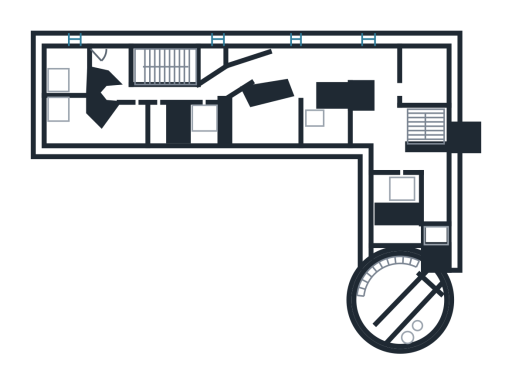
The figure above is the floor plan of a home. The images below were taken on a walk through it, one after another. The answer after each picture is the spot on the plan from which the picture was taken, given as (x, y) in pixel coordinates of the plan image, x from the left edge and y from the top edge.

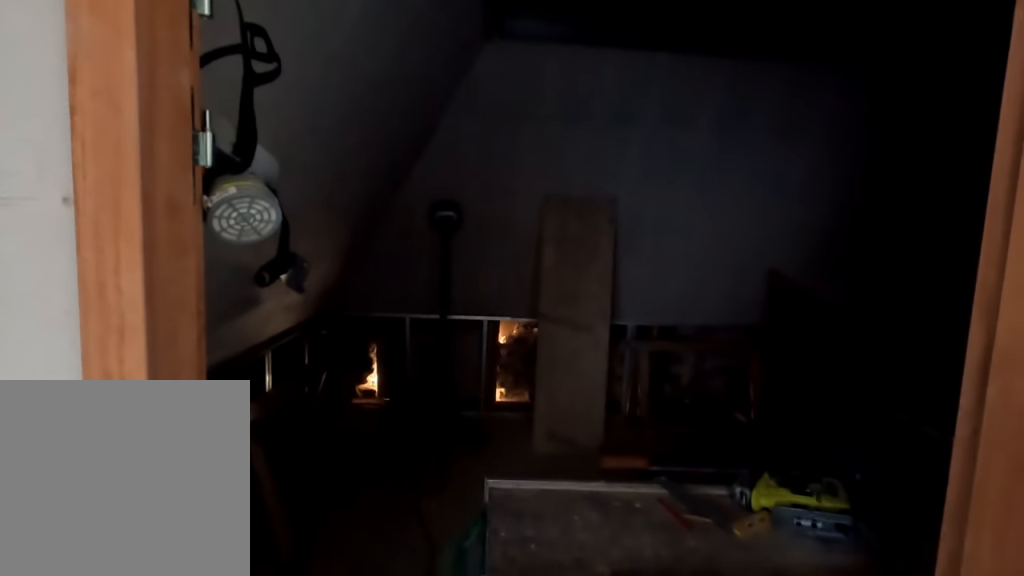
(390, 67)
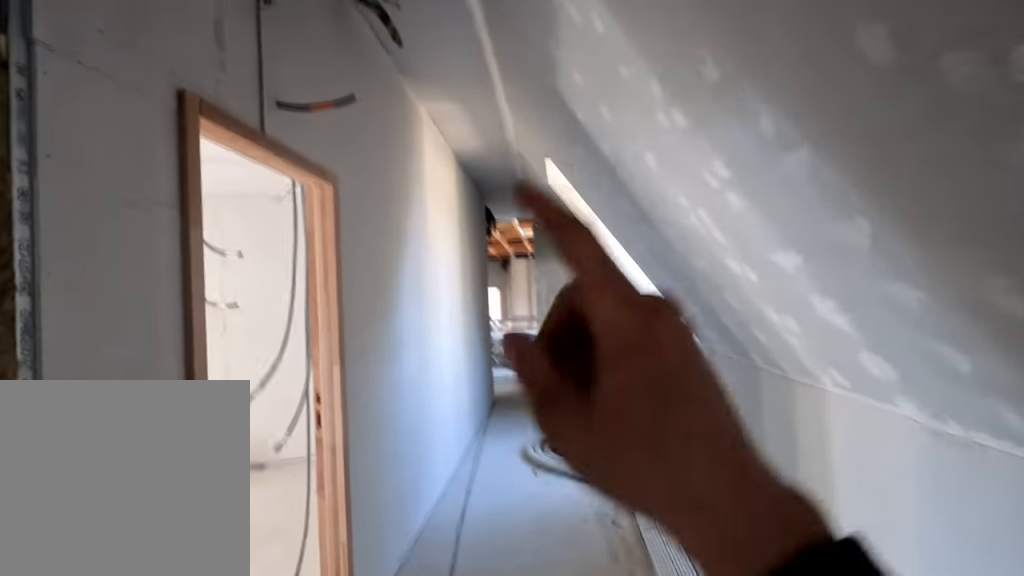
(346, 67)
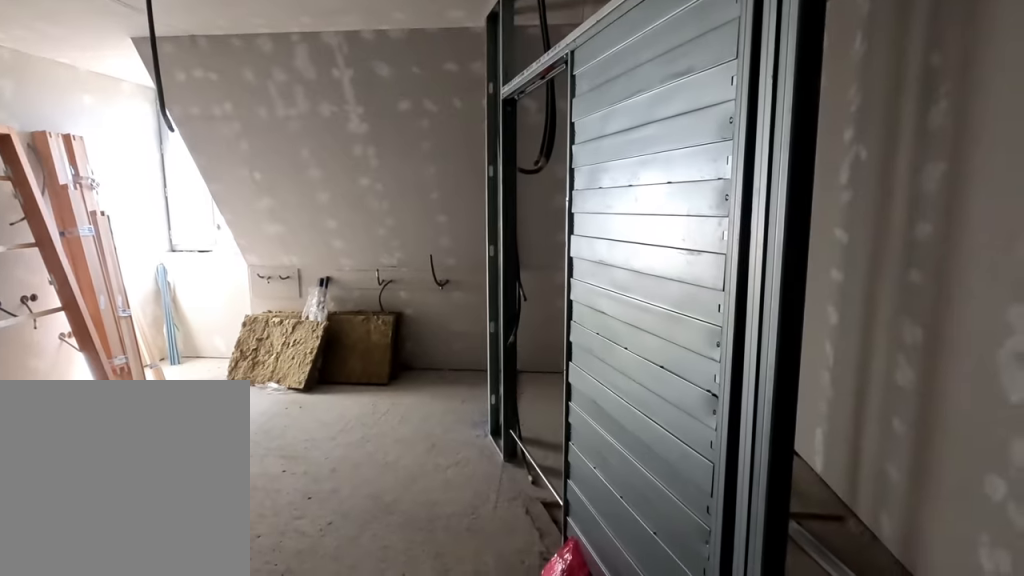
(246, 79)
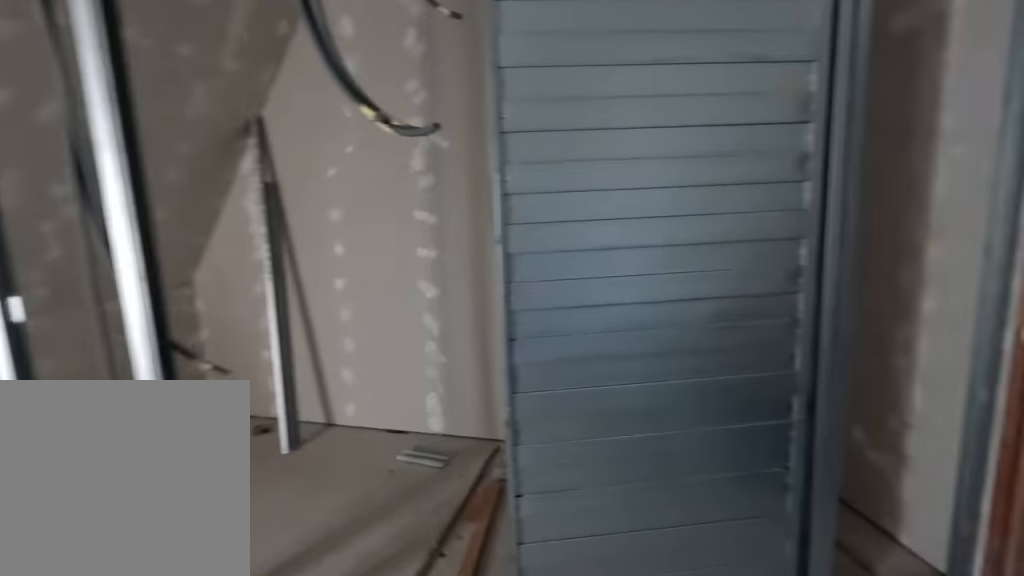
(281, 111)
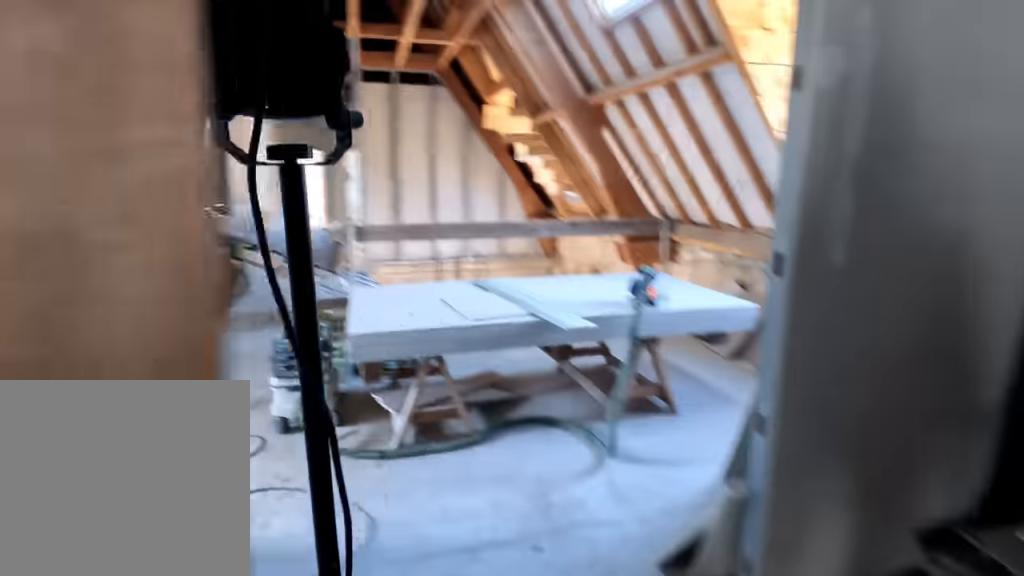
(250, 79)
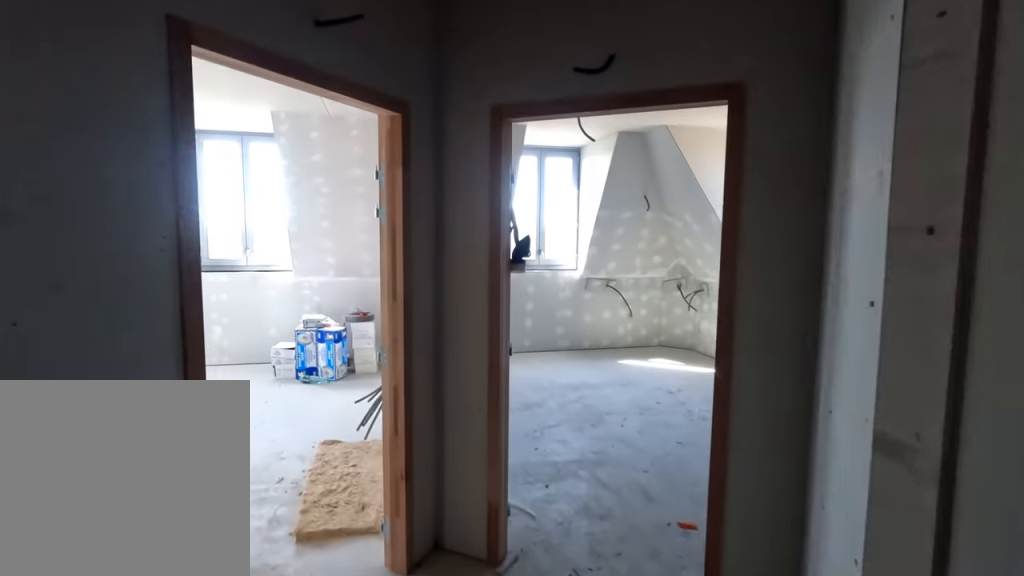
(132, 87)
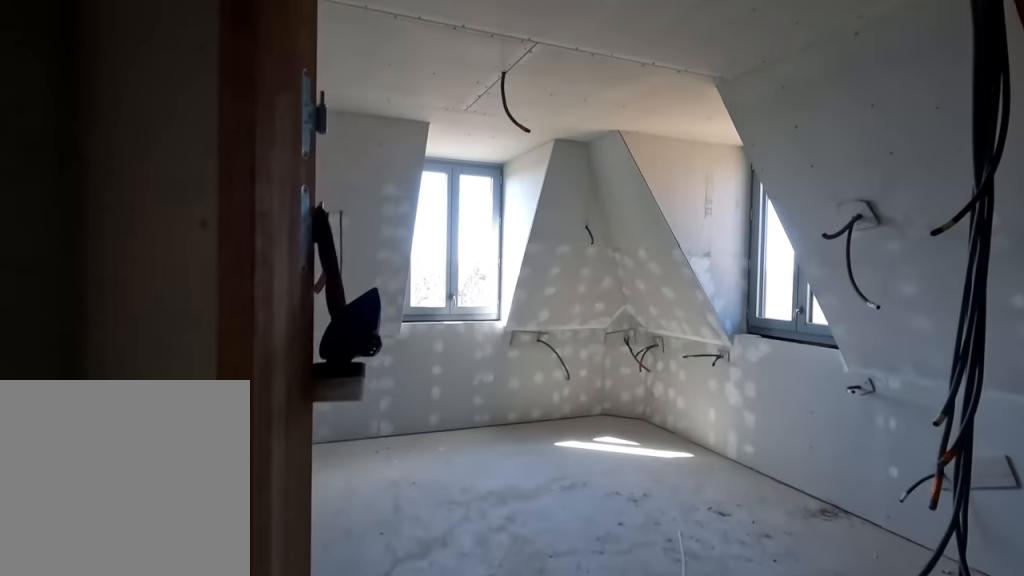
(114, 79)
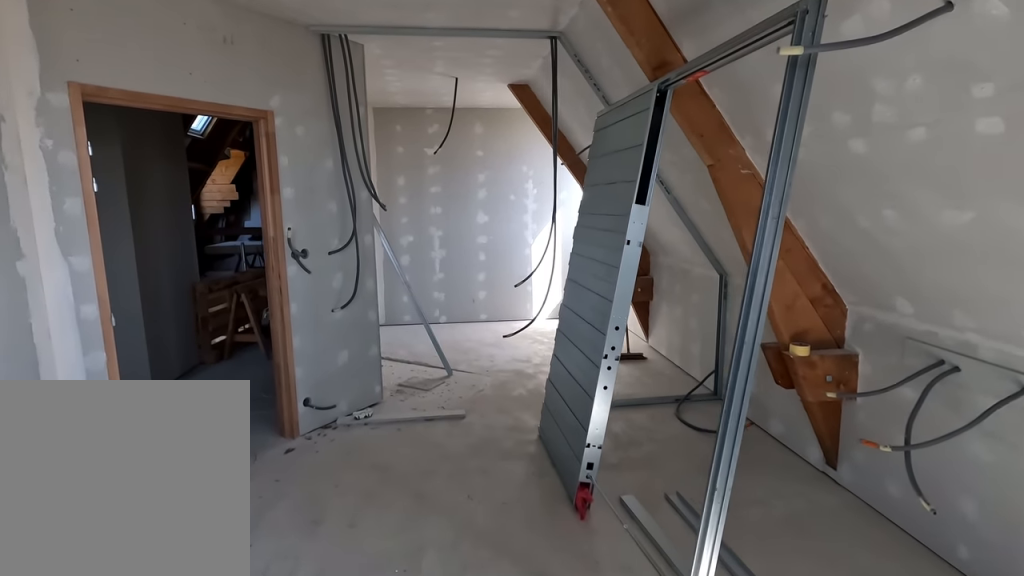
(67, 123)
